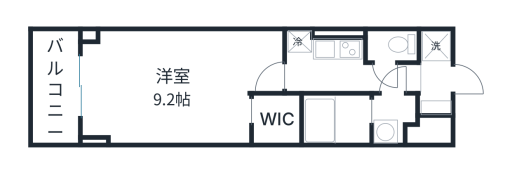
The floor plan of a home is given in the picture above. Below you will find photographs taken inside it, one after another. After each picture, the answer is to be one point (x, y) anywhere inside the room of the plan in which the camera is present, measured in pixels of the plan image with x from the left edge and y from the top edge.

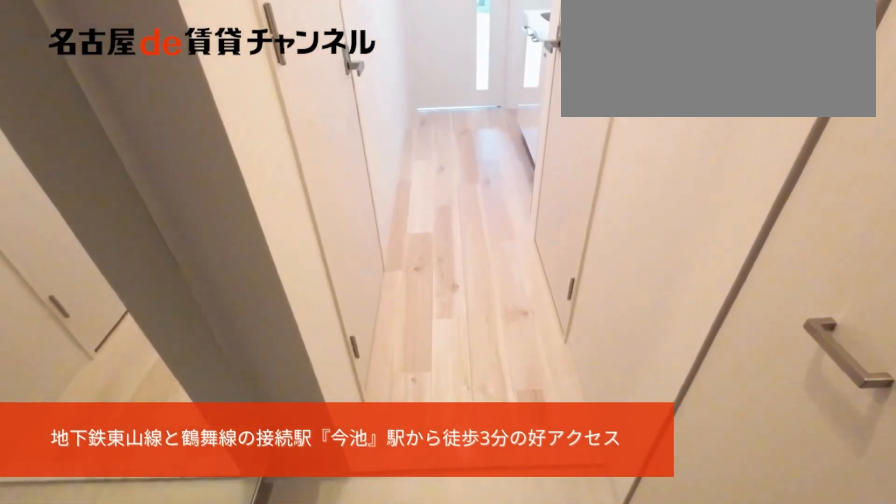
(435, 82)
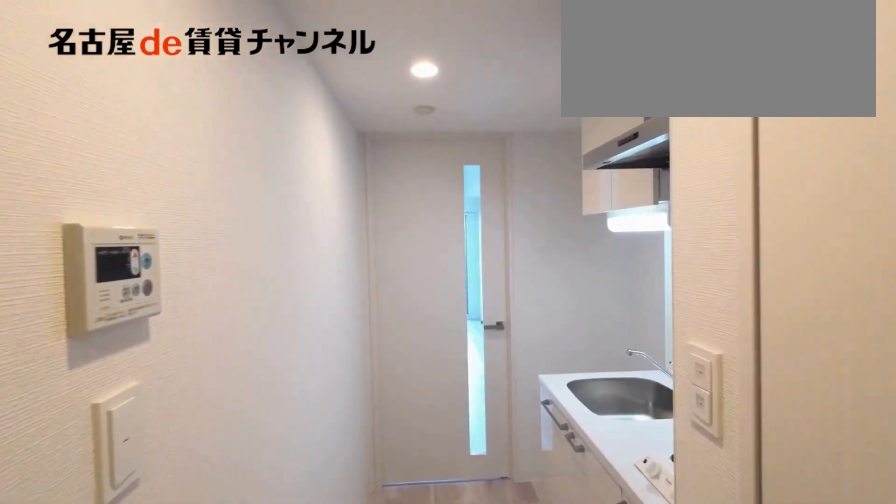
(336, 49)
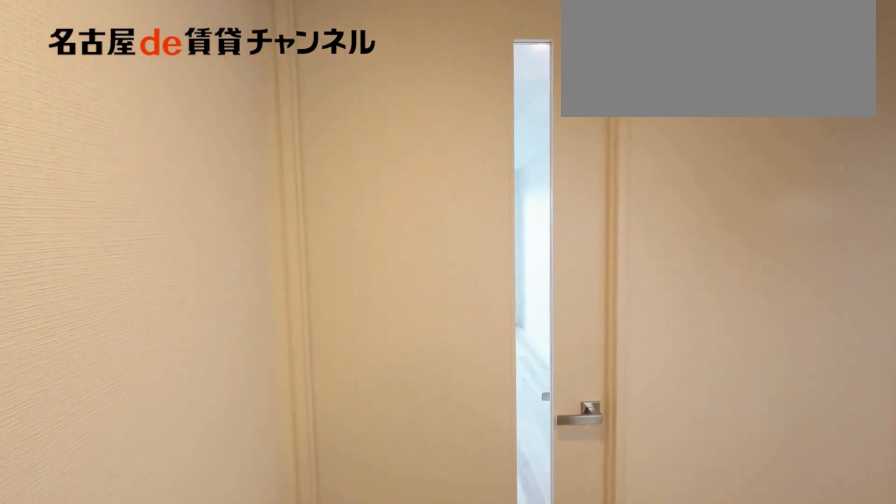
(336, 49)
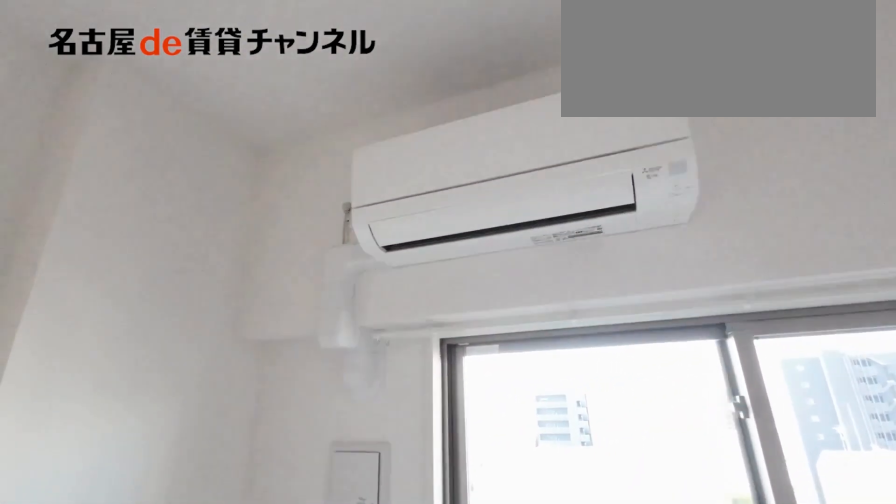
(177, 84)
